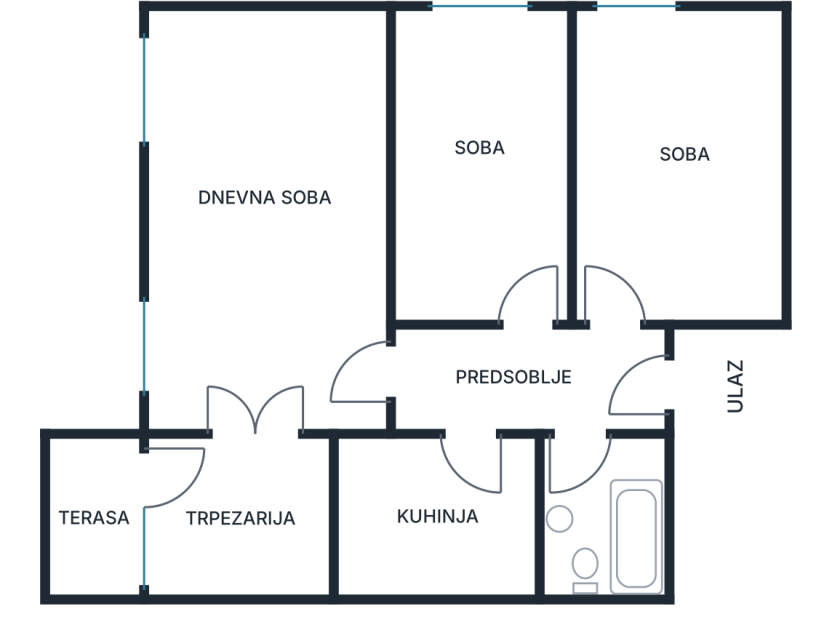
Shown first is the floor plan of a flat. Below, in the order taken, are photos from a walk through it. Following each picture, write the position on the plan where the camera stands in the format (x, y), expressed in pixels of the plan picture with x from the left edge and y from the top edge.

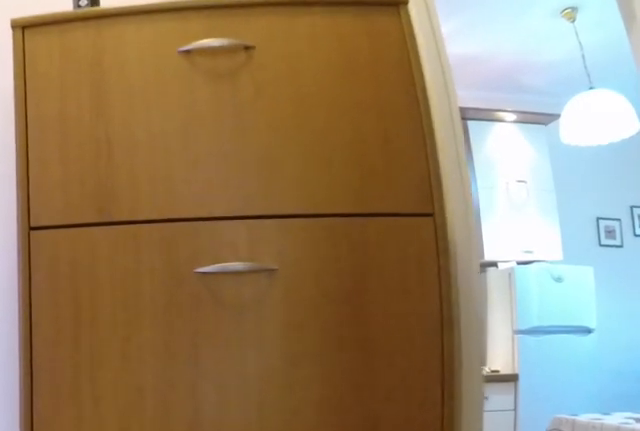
(523, 333)
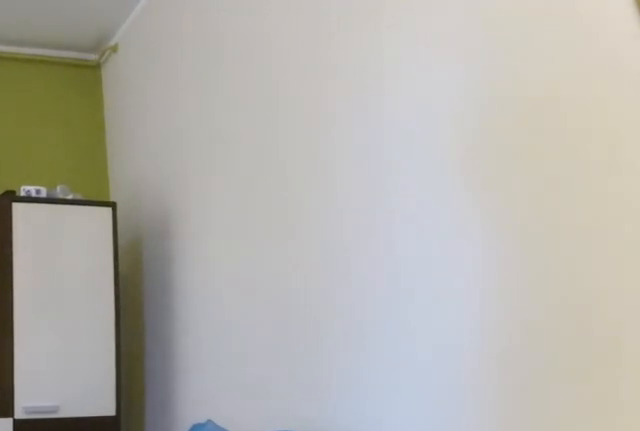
(300, 140)
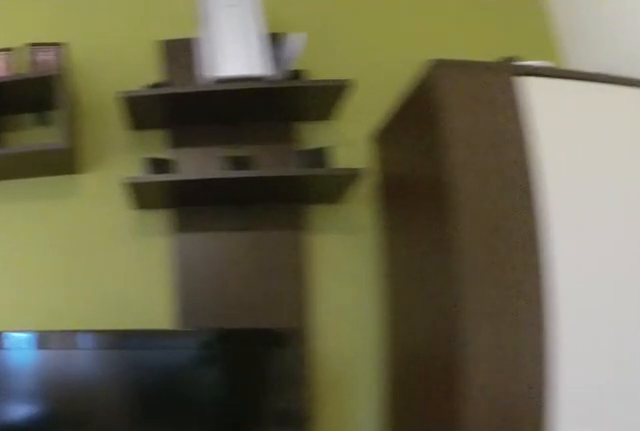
(296, 83)
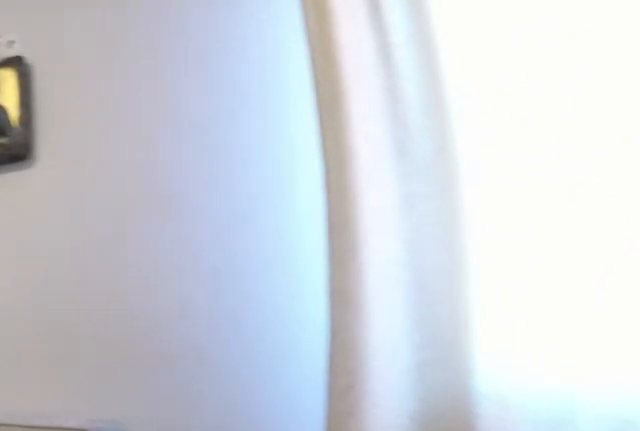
(305, 52)
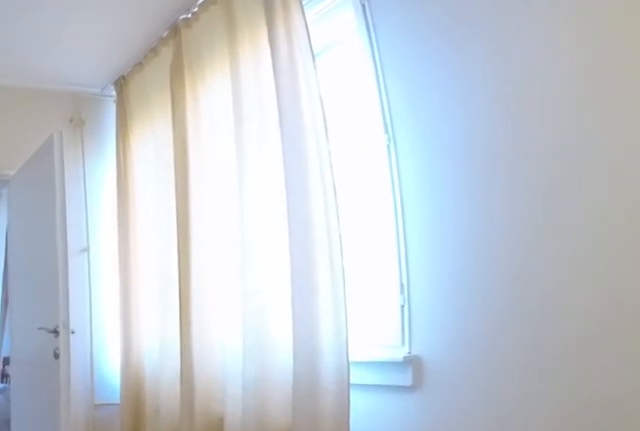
(285, 136)
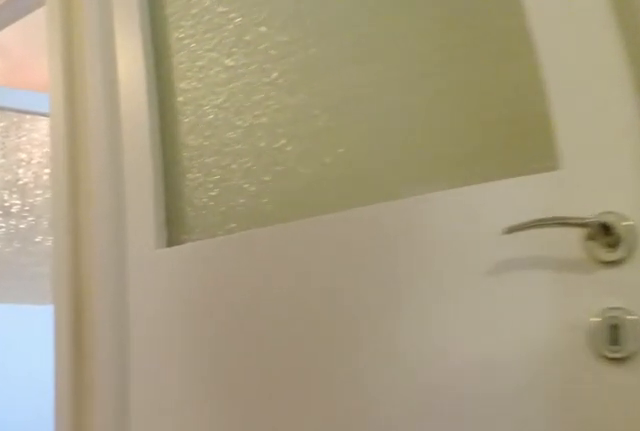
(320, 351)
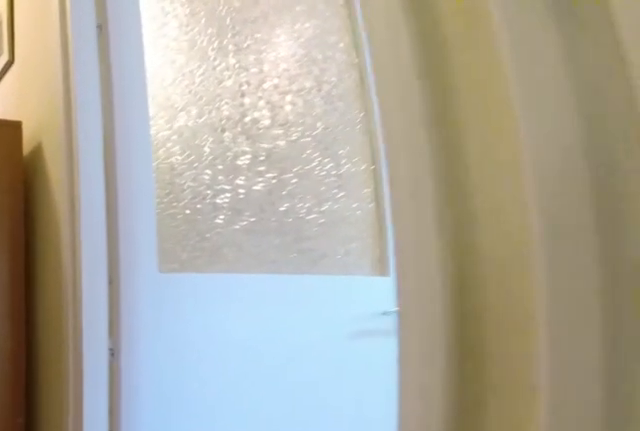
(404, 380)
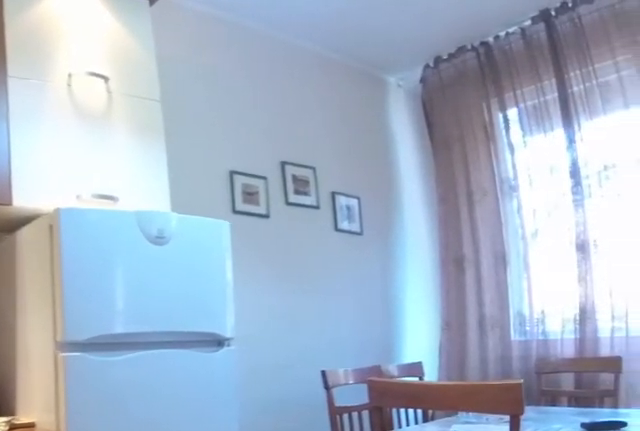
(494, 447)
